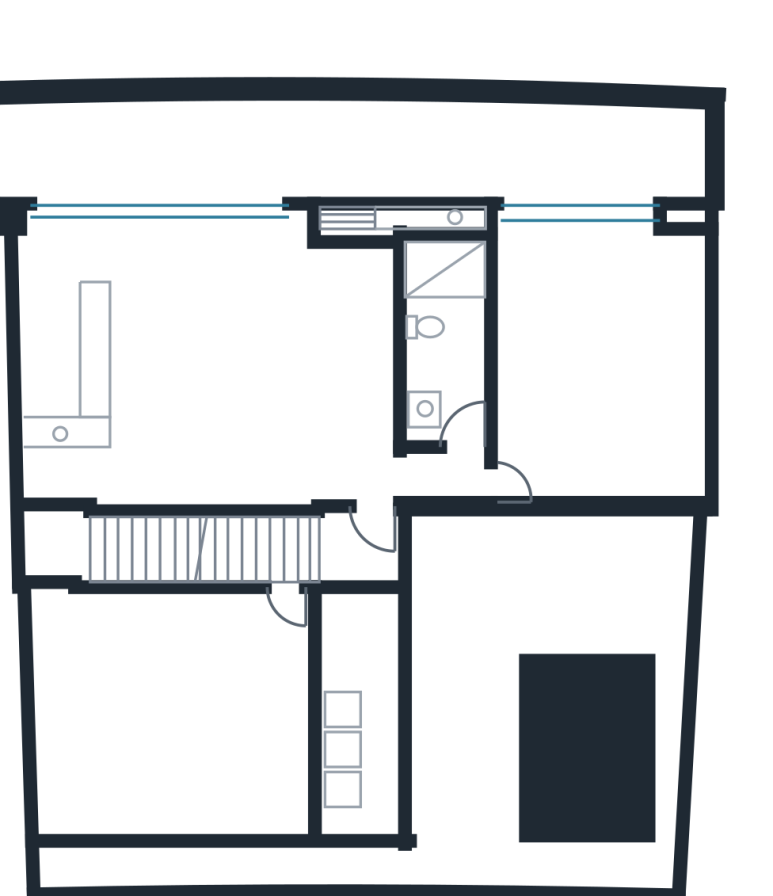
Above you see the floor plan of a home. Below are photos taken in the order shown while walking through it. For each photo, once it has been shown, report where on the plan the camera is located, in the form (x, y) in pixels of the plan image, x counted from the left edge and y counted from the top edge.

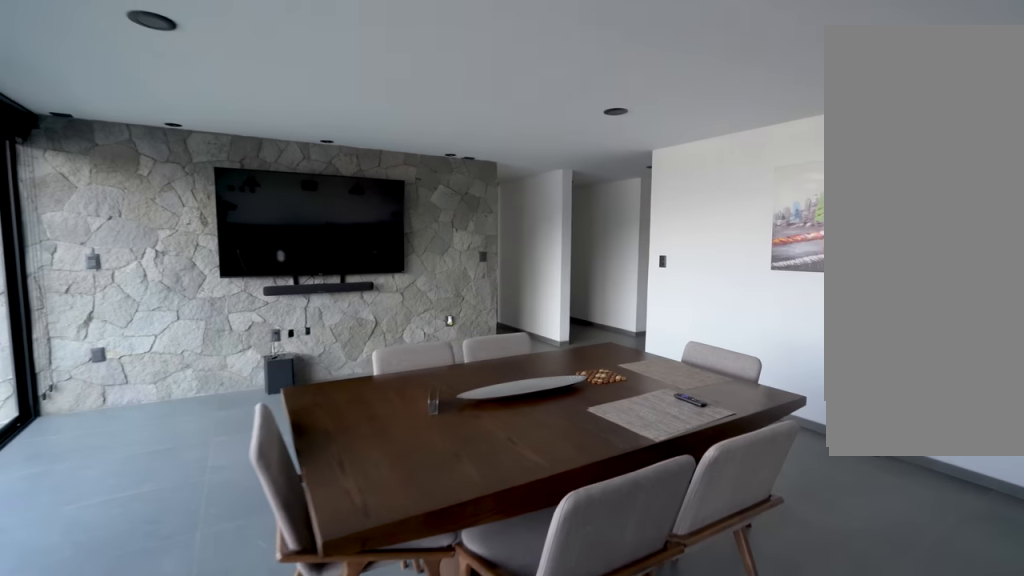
(167, 269)
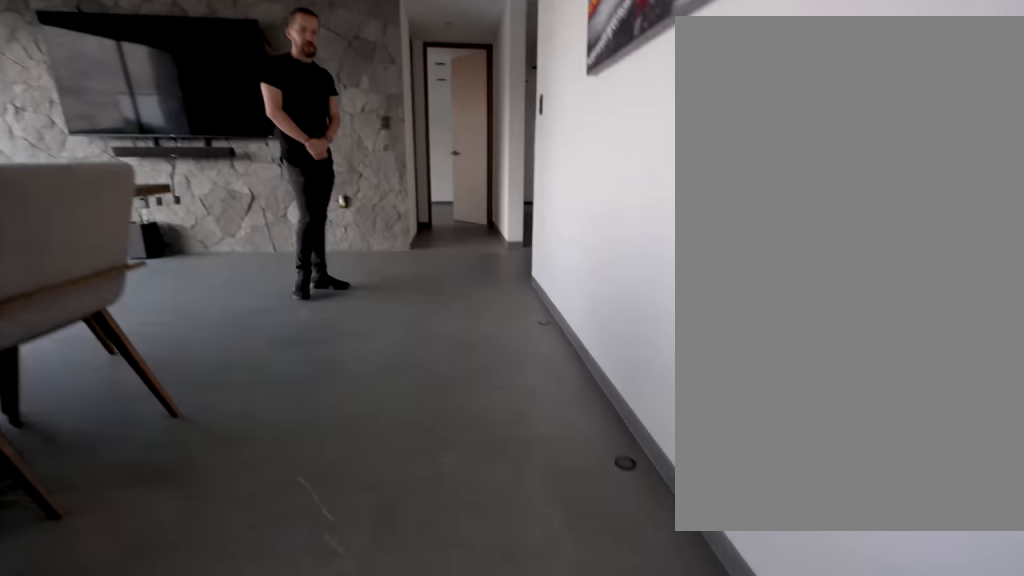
(198, 450)
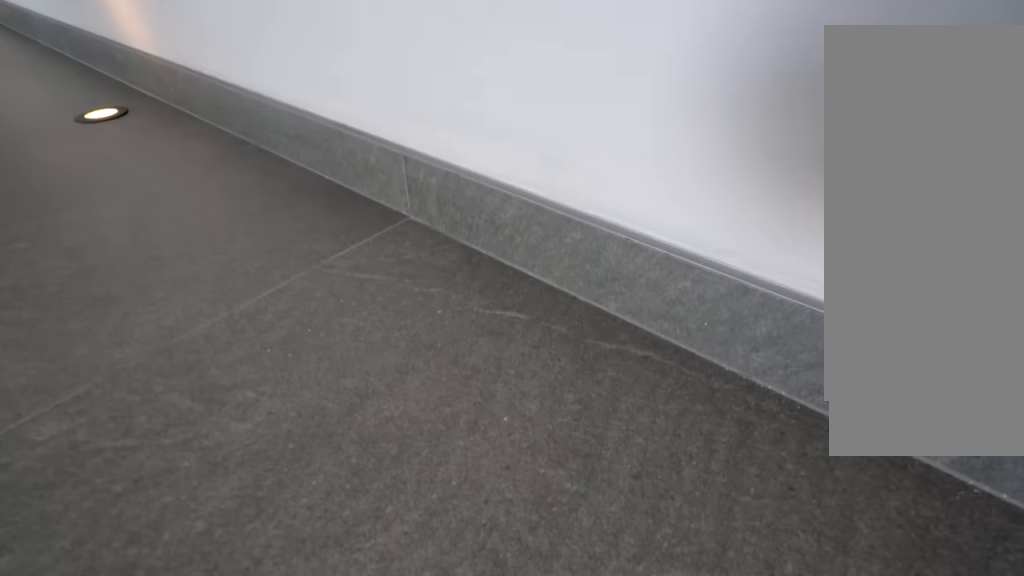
(214, 479)
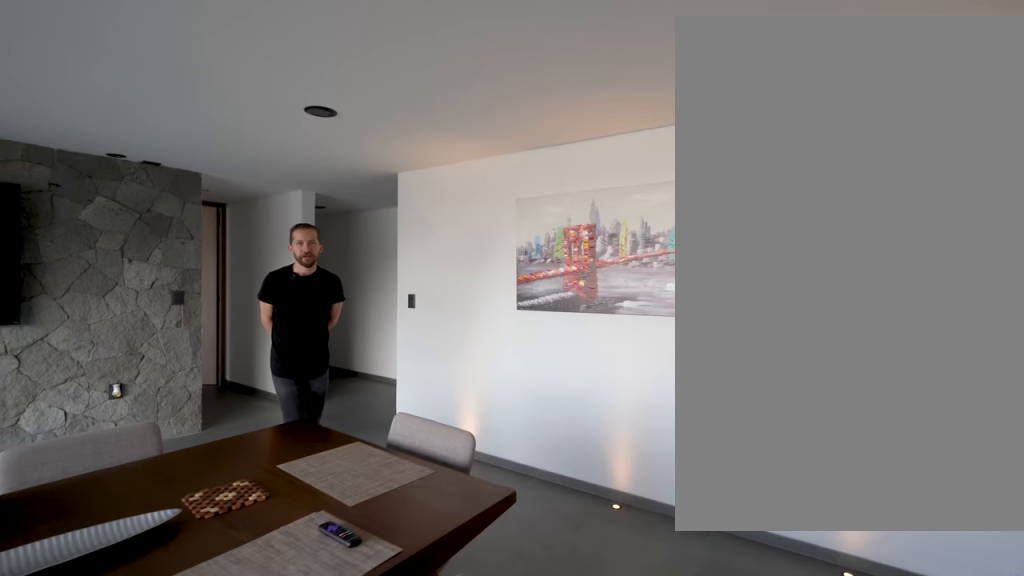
(140, 446)
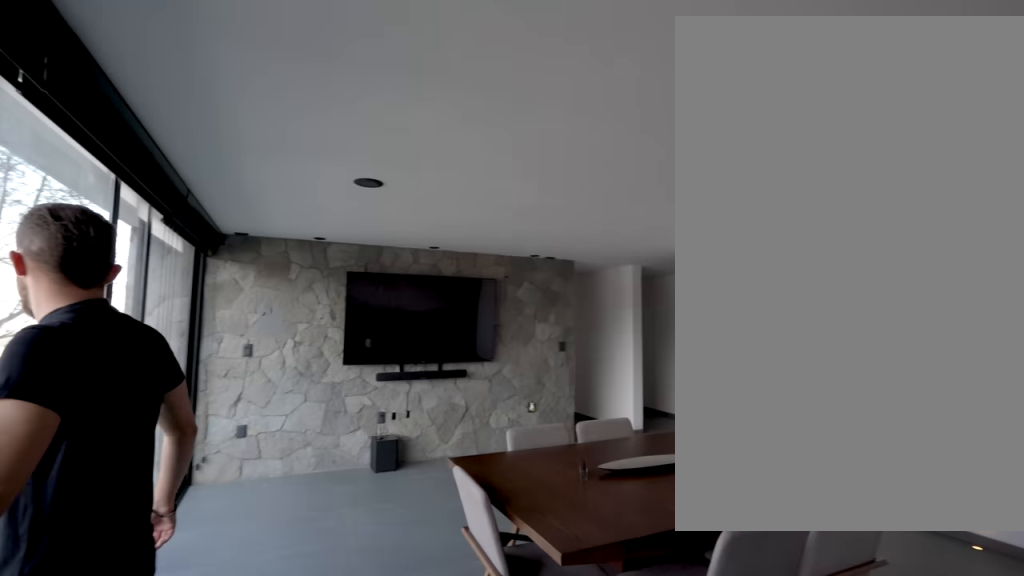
(169, 273)
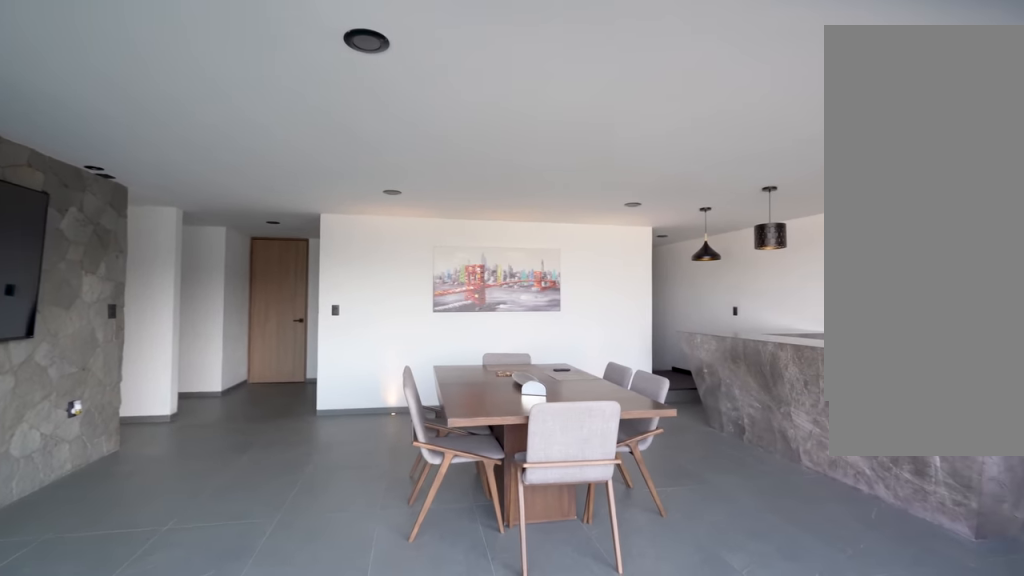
(210, 291)
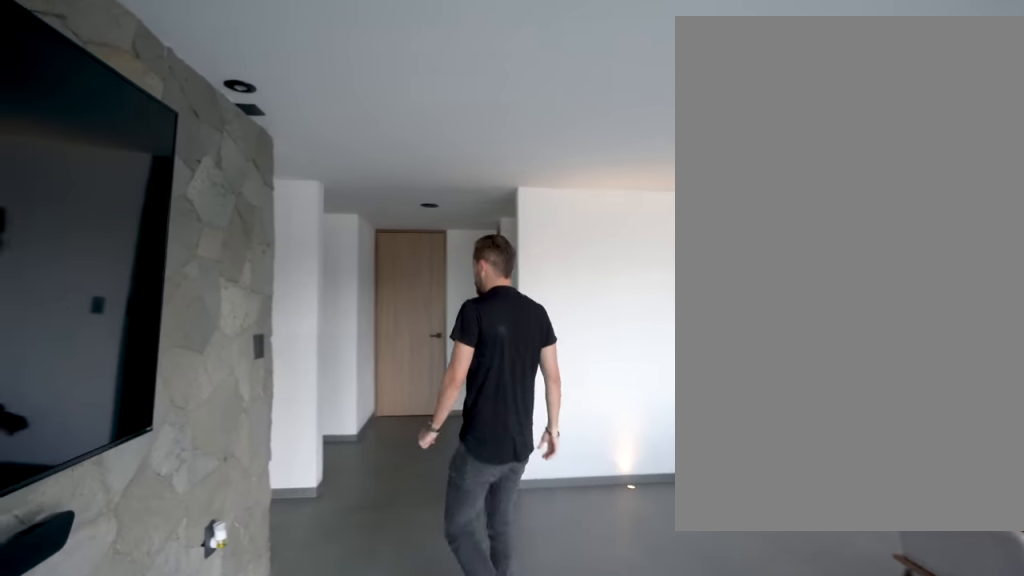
(266, 295)
